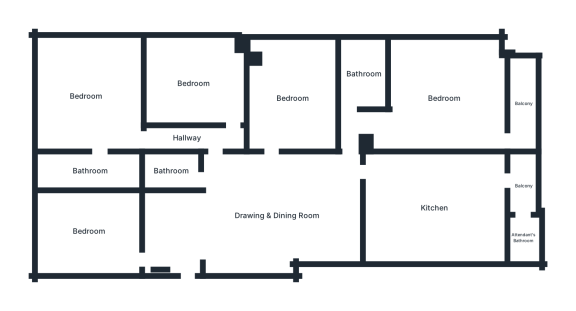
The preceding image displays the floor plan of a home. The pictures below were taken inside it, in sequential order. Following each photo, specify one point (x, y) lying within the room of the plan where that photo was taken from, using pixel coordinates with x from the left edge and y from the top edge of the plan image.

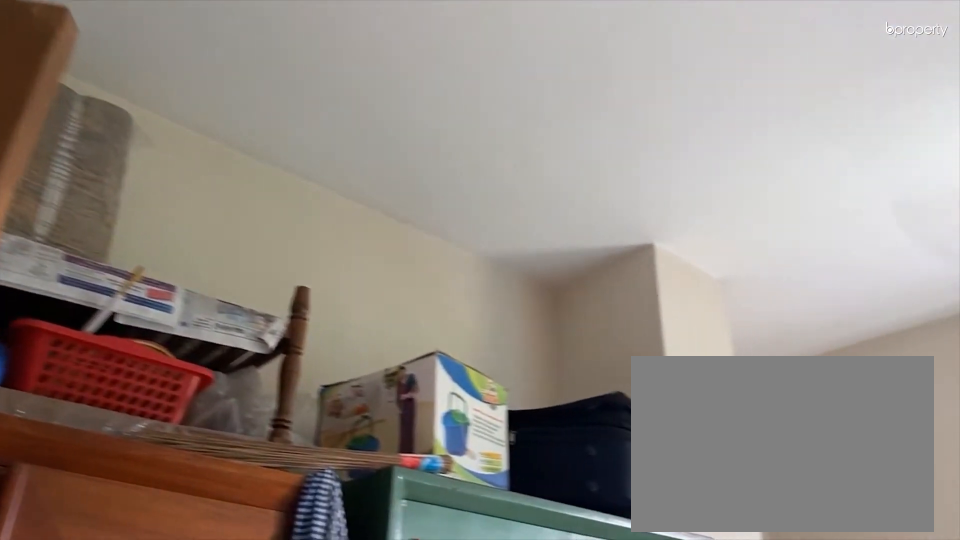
(291, 100)
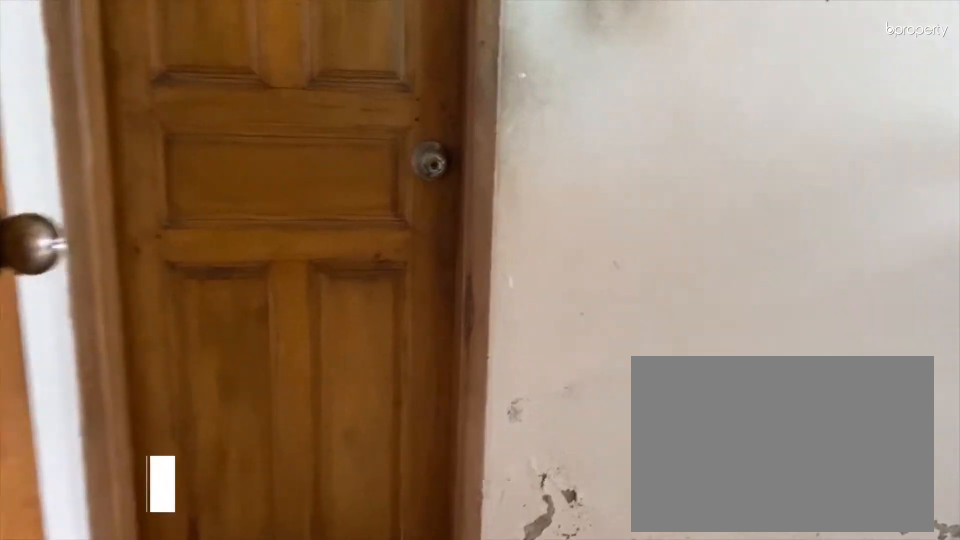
(365, 123)
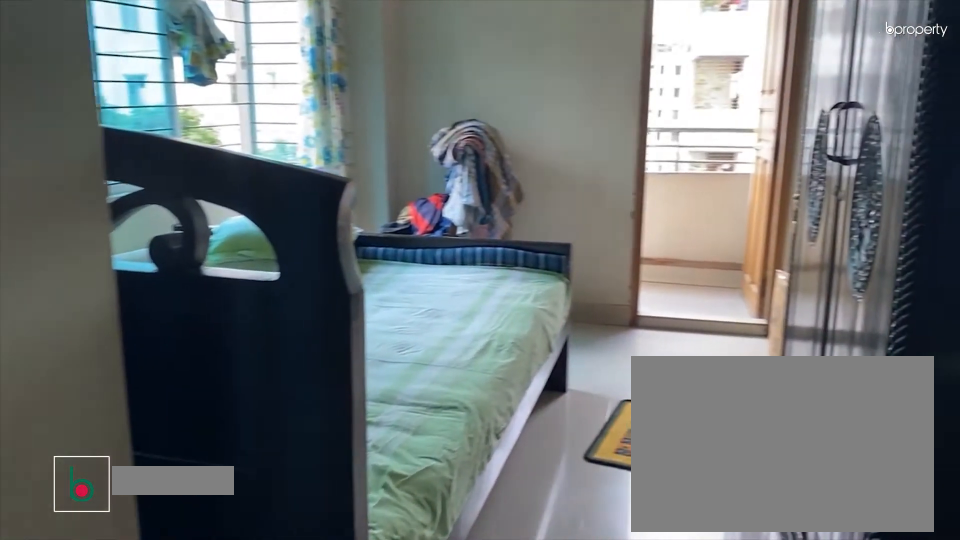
(441, 100)
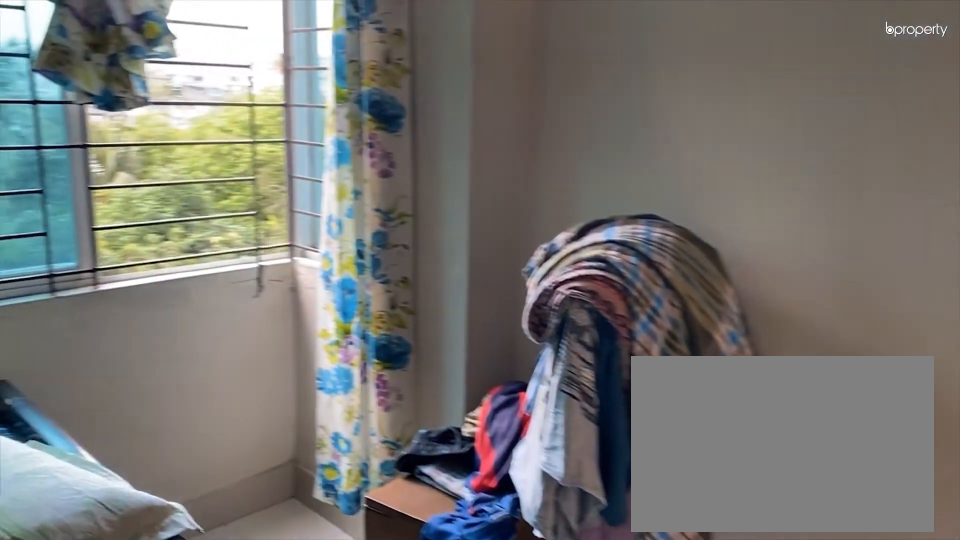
(441, 100)
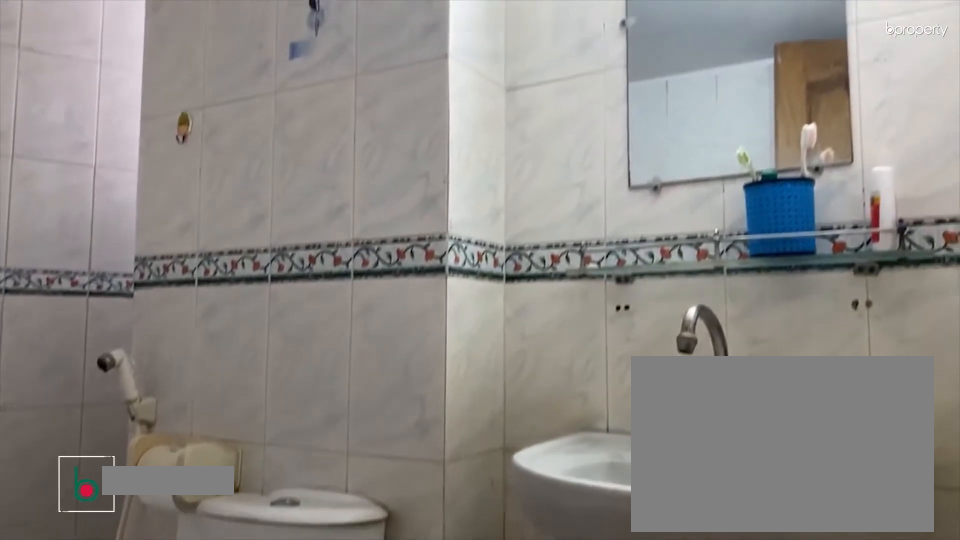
(367, 75)
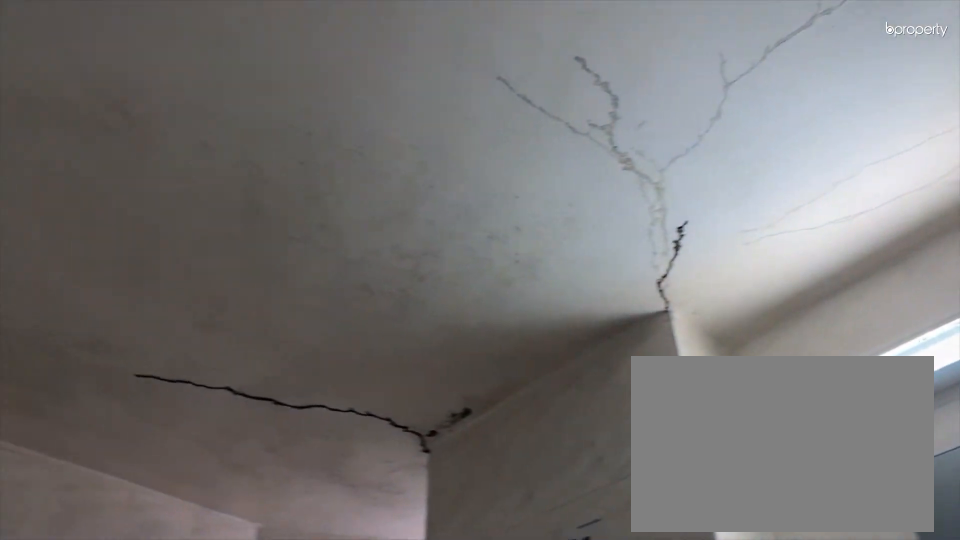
(367, 75)
